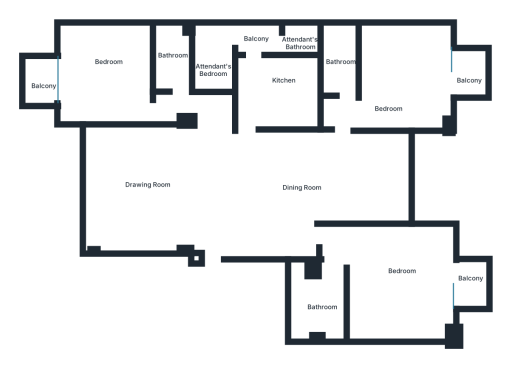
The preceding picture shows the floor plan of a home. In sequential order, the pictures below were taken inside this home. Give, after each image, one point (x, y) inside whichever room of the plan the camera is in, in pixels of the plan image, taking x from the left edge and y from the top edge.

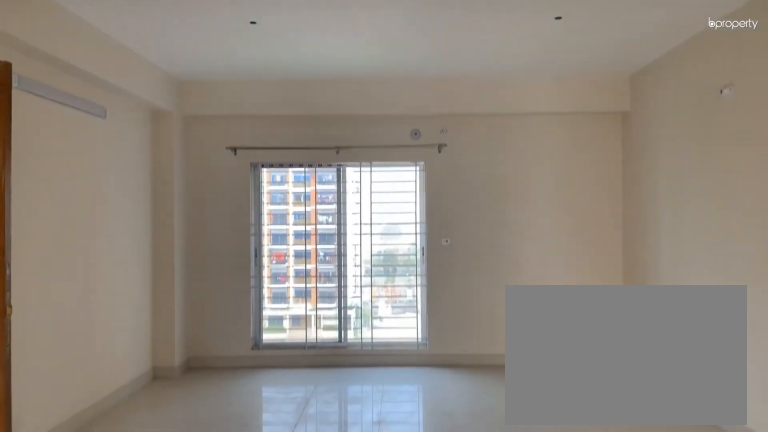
(190, 189)
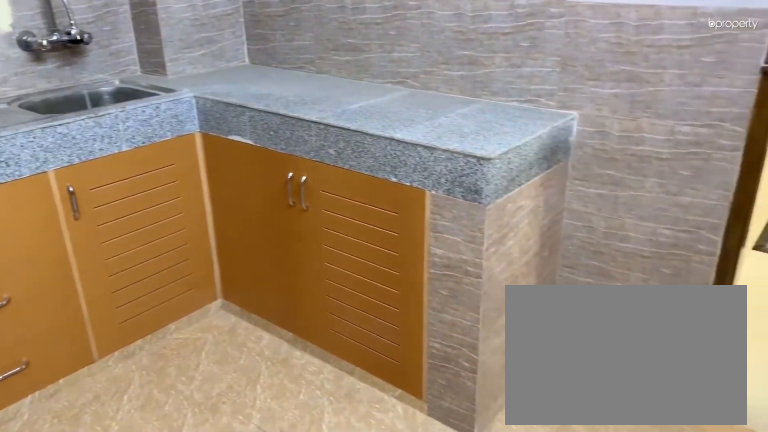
(268, 93)
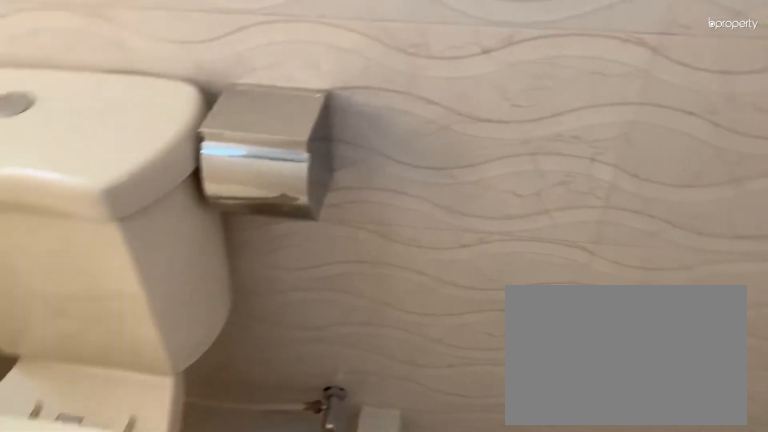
(340, 67)
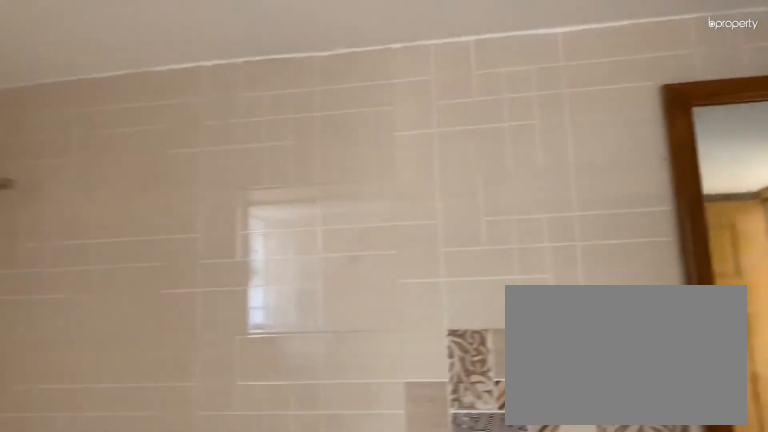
(325, 298)
